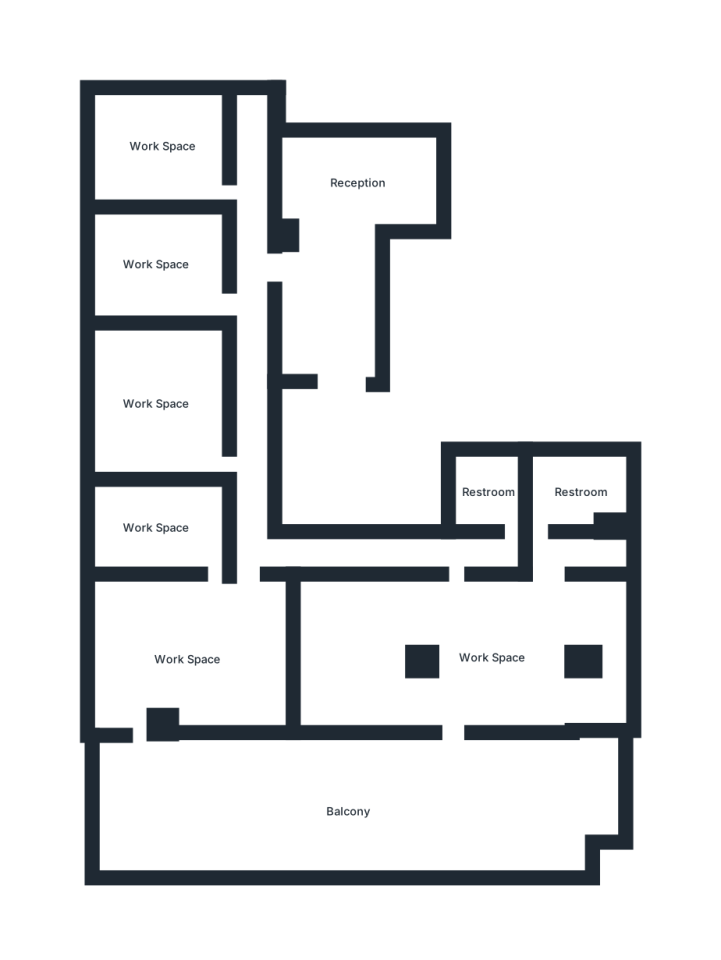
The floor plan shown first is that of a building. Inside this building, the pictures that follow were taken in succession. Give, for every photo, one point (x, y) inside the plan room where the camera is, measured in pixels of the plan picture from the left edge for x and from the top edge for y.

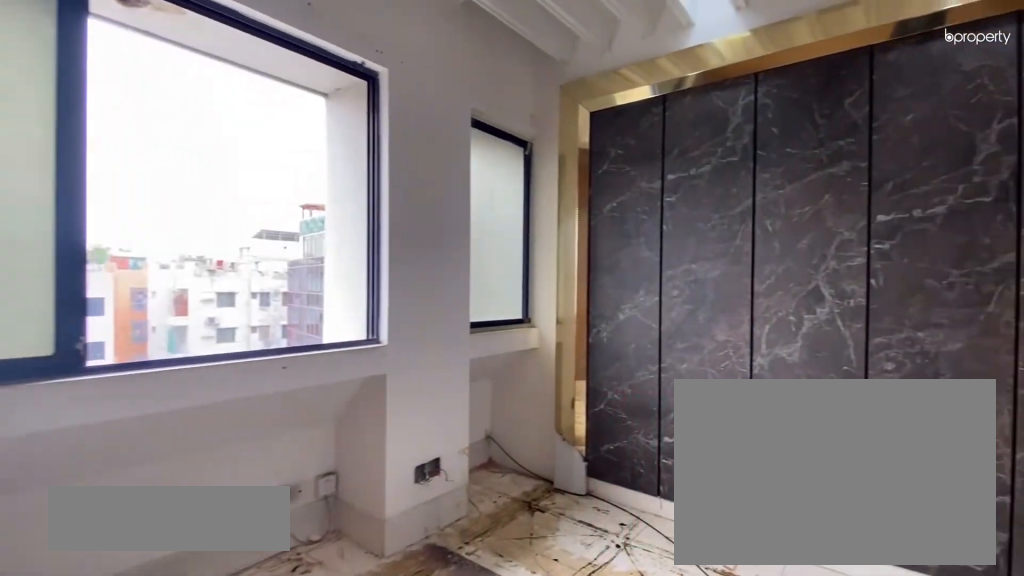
(160, 263)
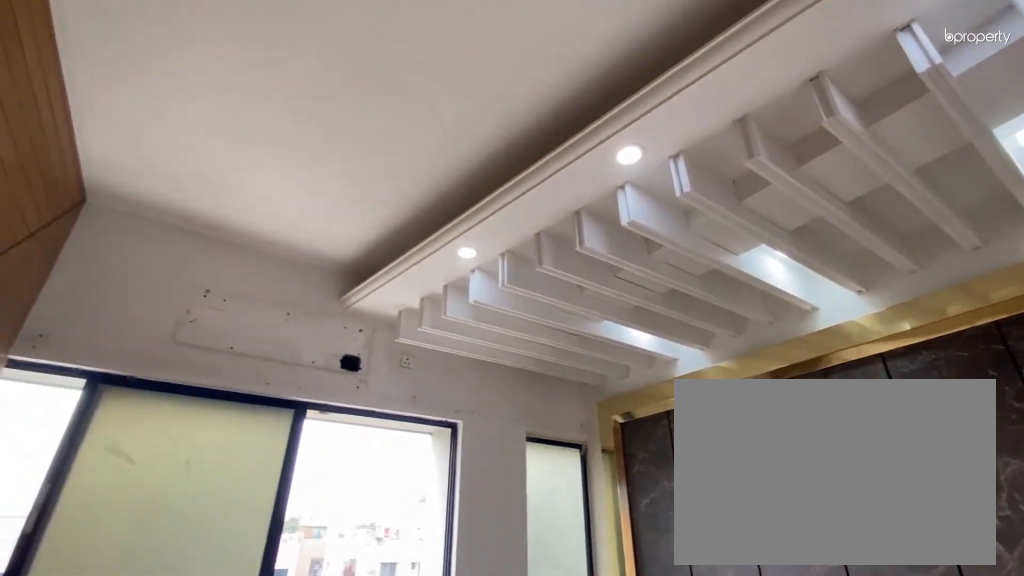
(160, 263)
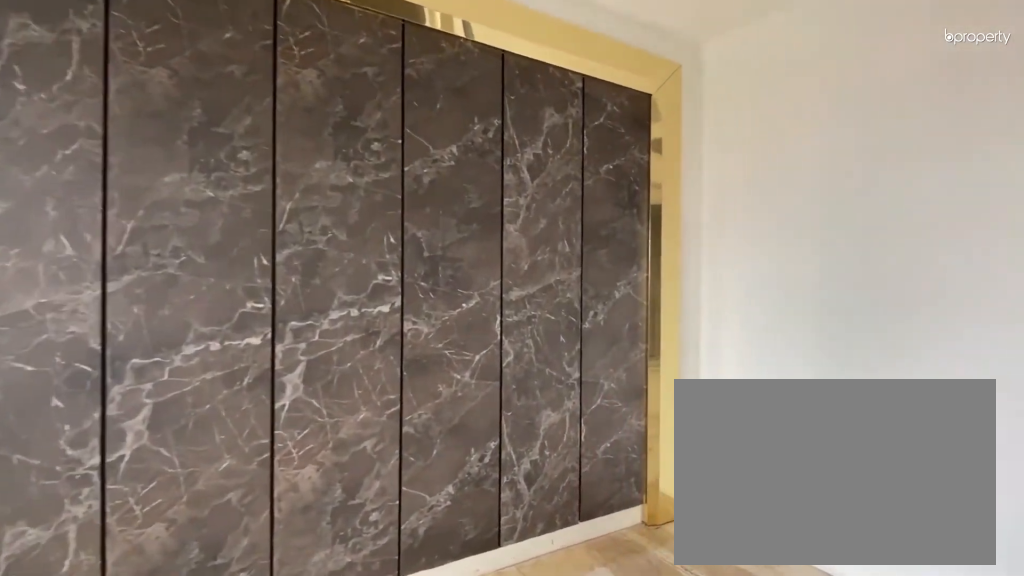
(157, 405)
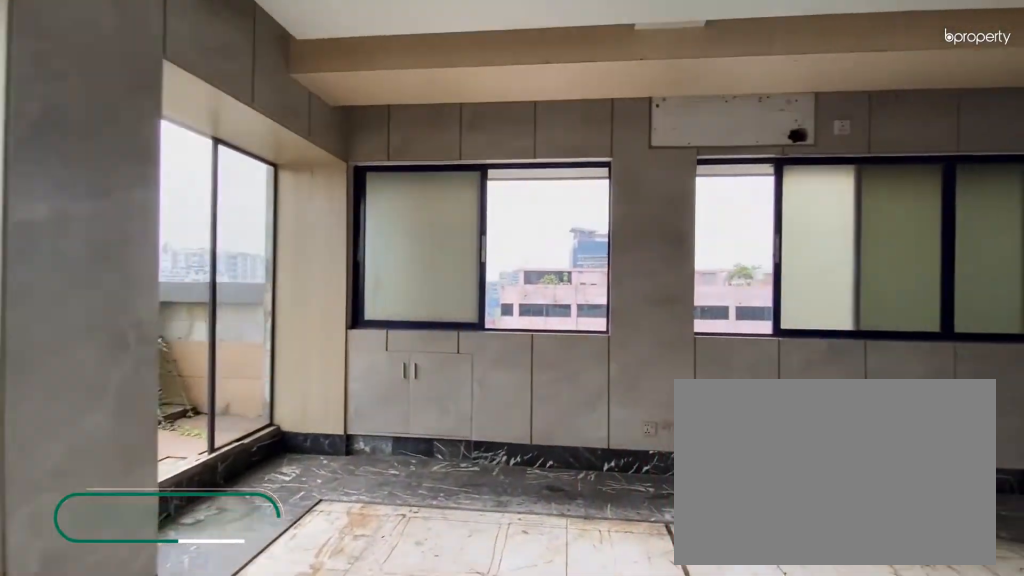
(187, 660)
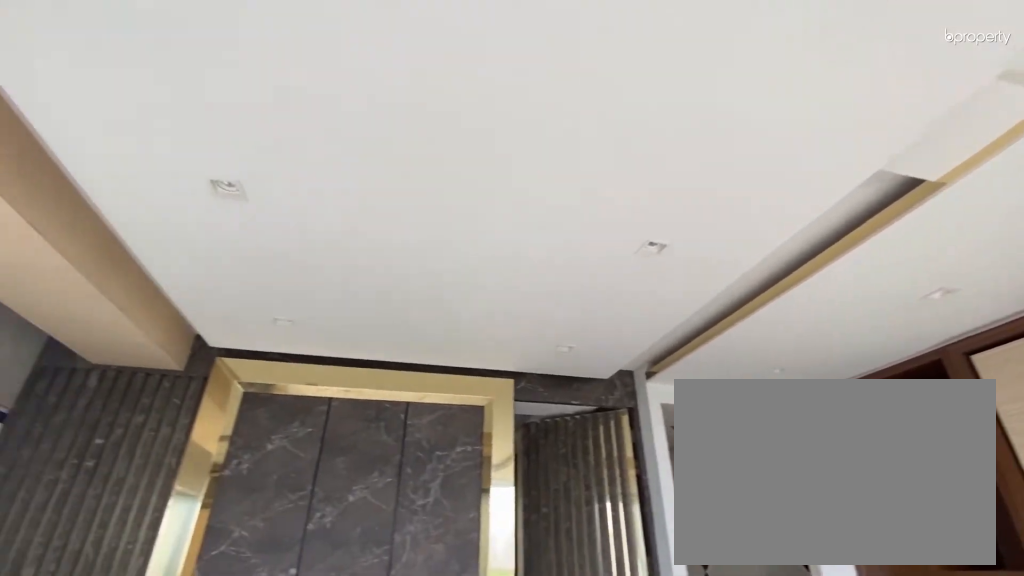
(188, 660)
